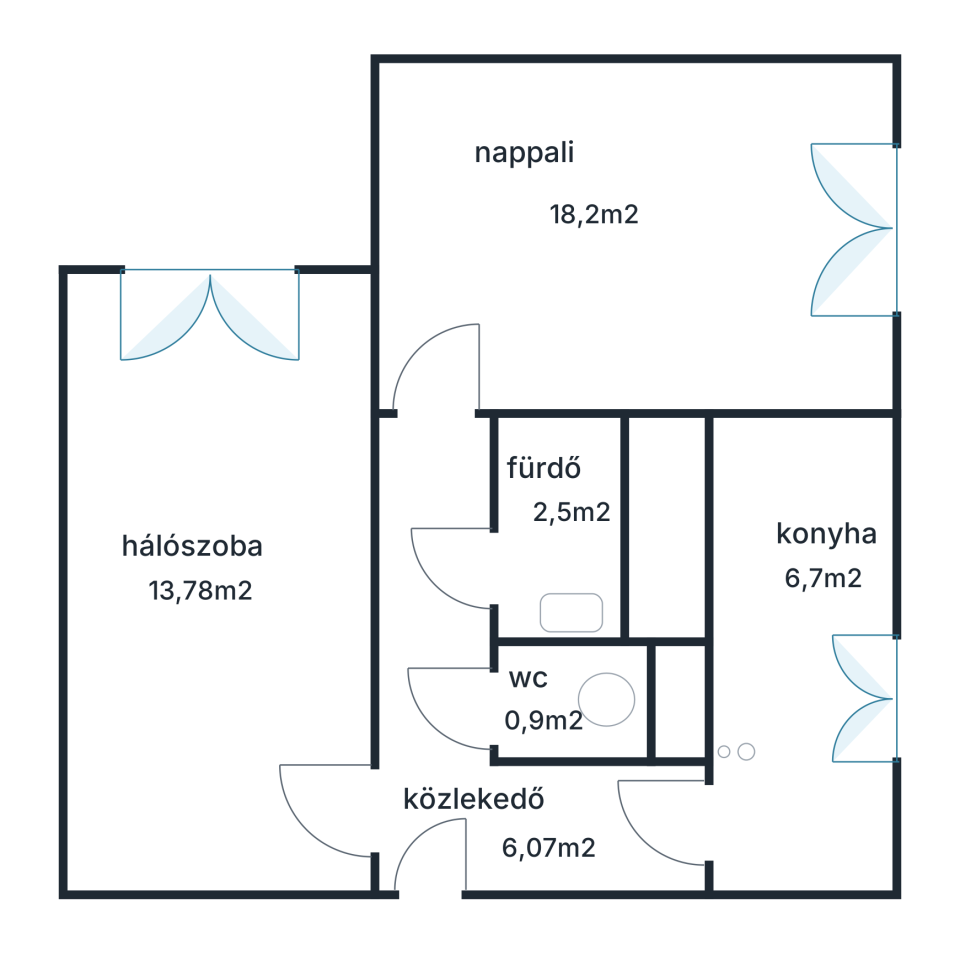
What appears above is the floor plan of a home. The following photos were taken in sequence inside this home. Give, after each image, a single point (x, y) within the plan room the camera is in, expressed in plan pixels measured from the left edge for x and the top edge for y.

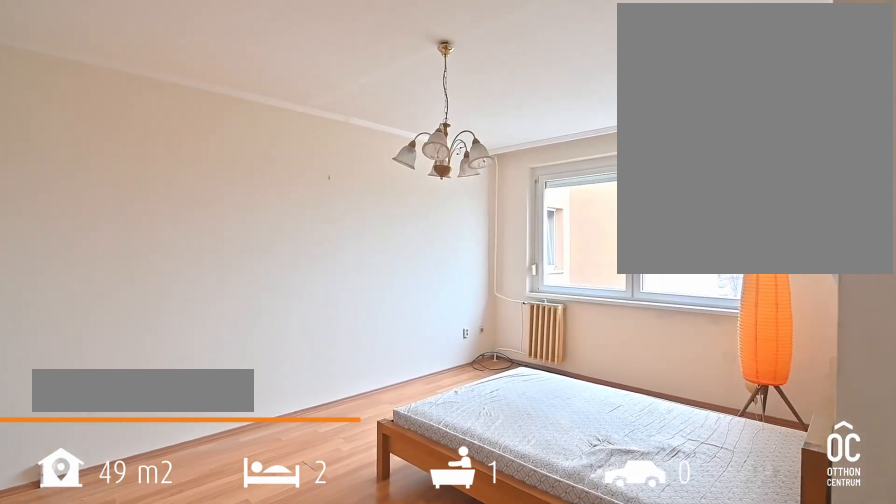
(640, 230)
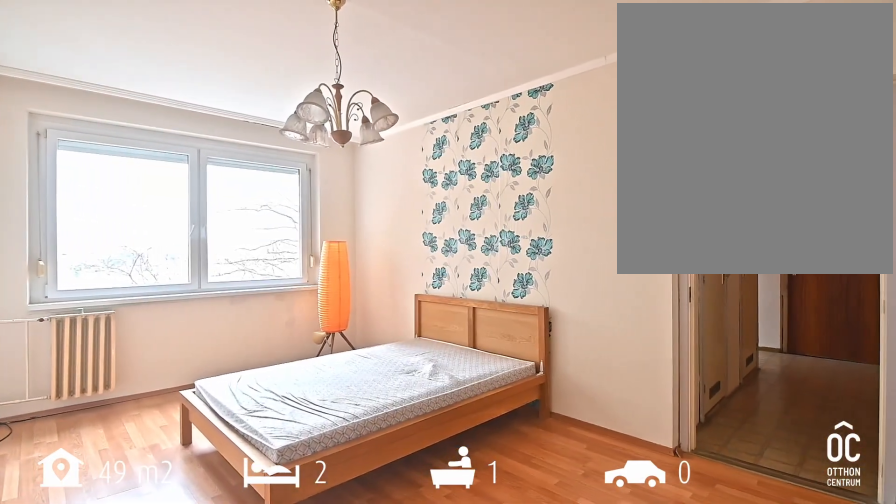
(639, 230)
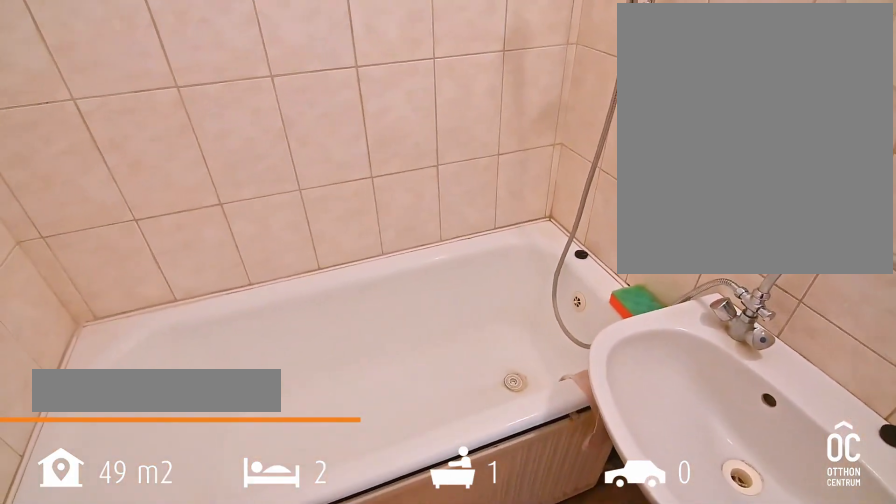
(588, 527)
